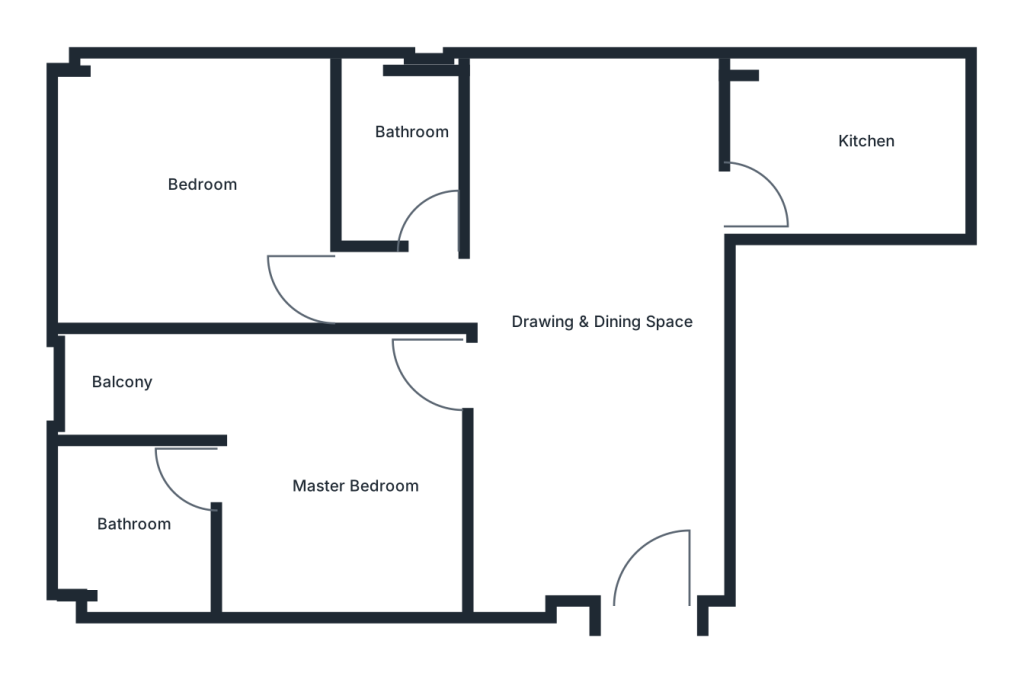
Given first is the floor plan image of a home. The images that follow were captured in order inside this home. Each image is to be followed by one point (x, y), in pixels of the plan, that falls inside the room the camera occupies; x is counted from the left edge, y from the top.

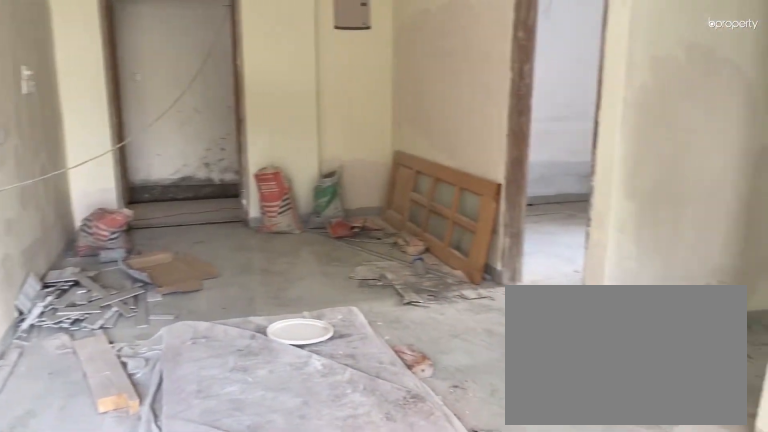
(612, 274)
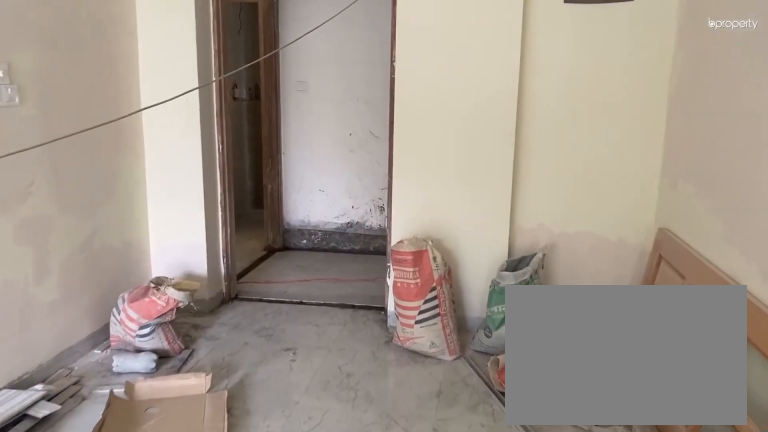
(612, 274)
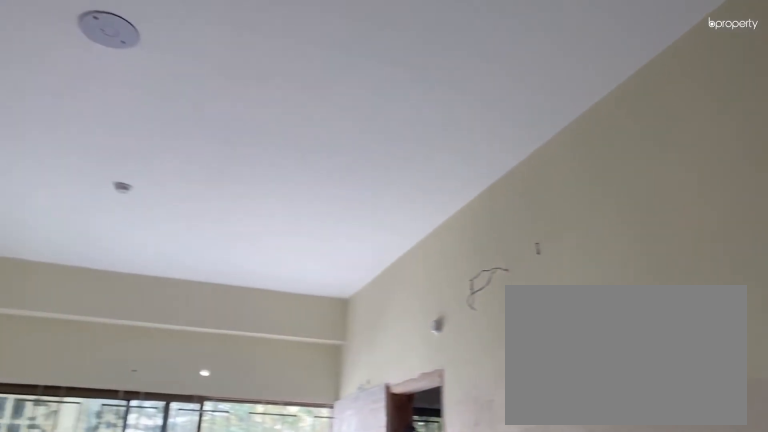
(612, 274)
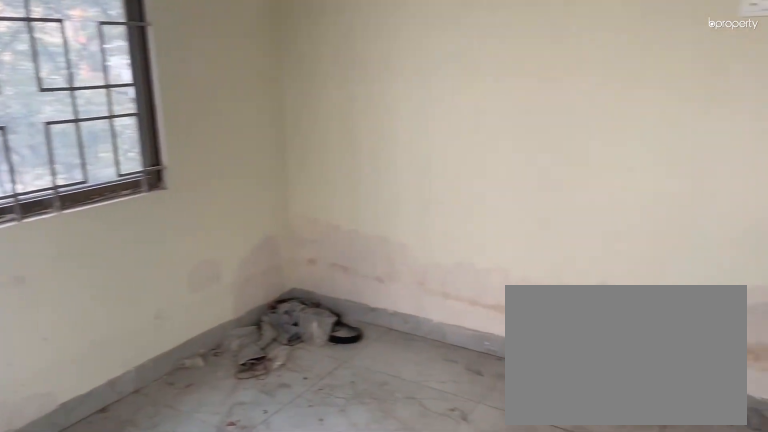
(193, 168)
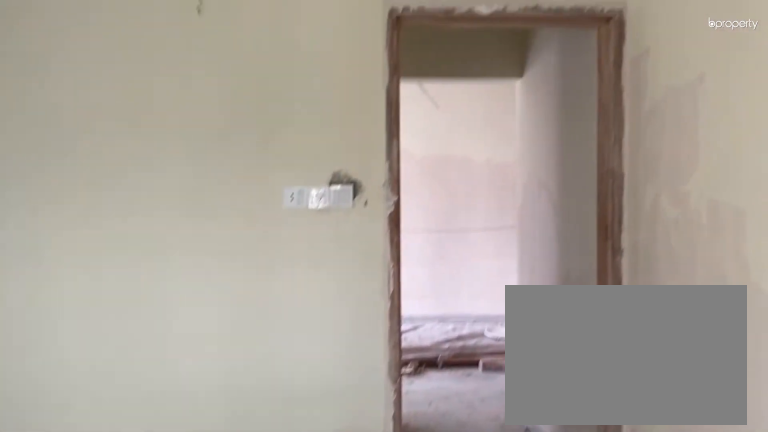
(193, 168)
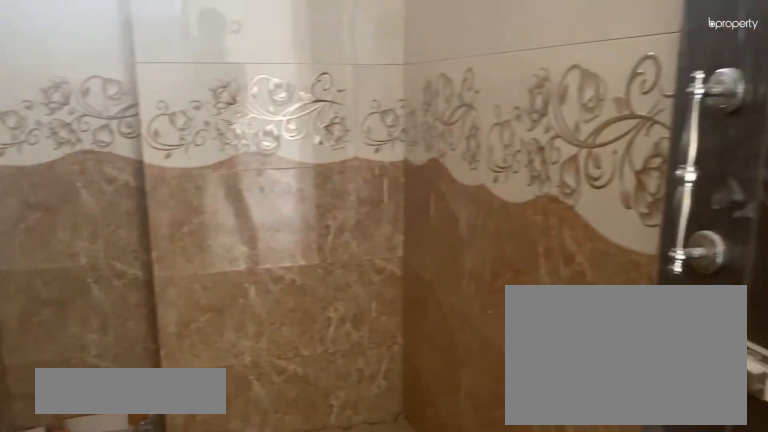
(422, 233)
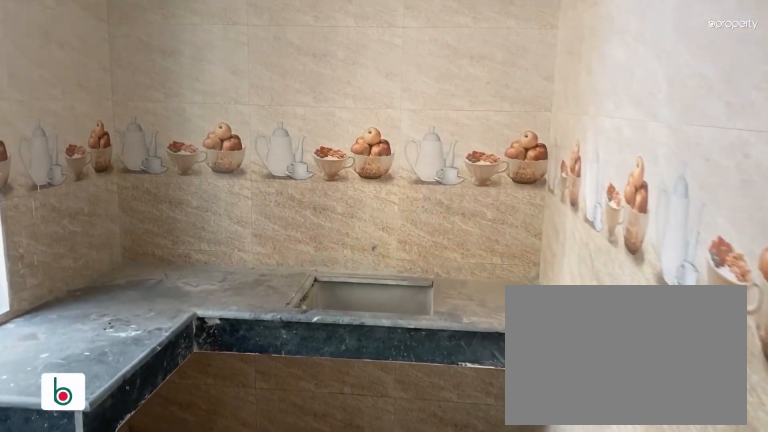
(836, 164)
